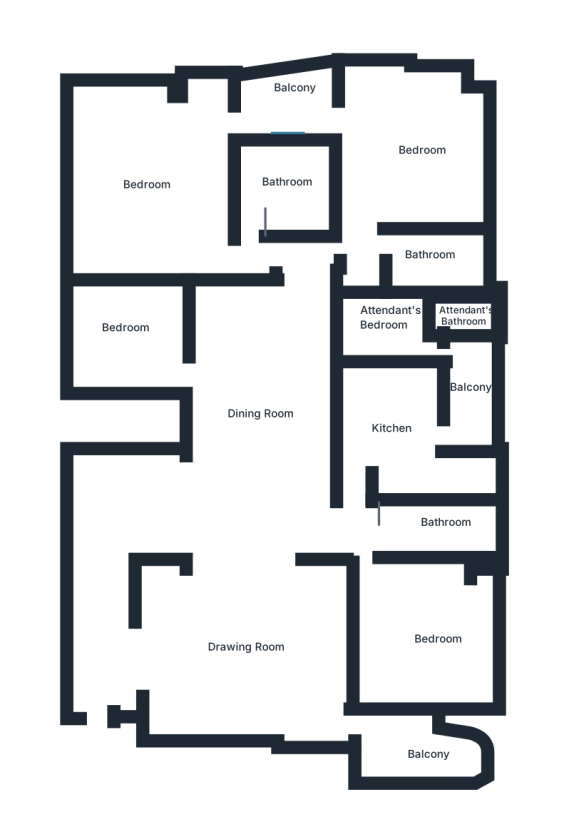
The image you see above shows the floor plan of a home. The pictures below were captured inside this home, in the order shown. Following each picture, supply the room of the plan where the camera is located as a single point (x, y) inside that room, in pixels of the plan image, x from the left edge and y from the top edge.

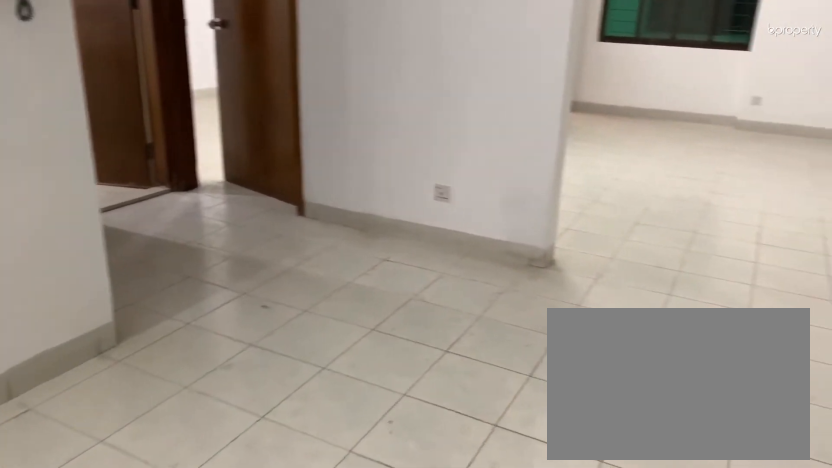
(260, 399)
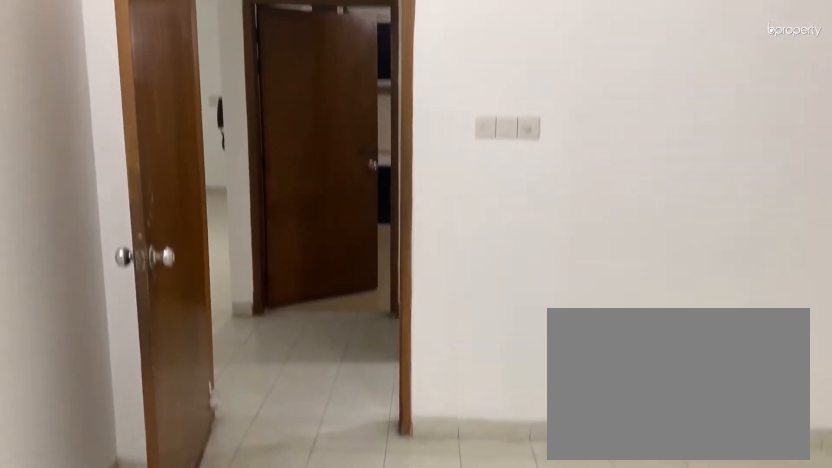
(419, 640)
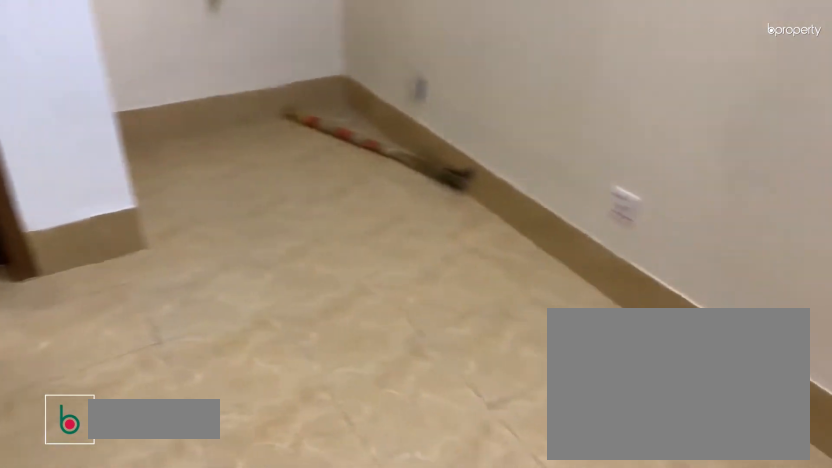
(390, 421)
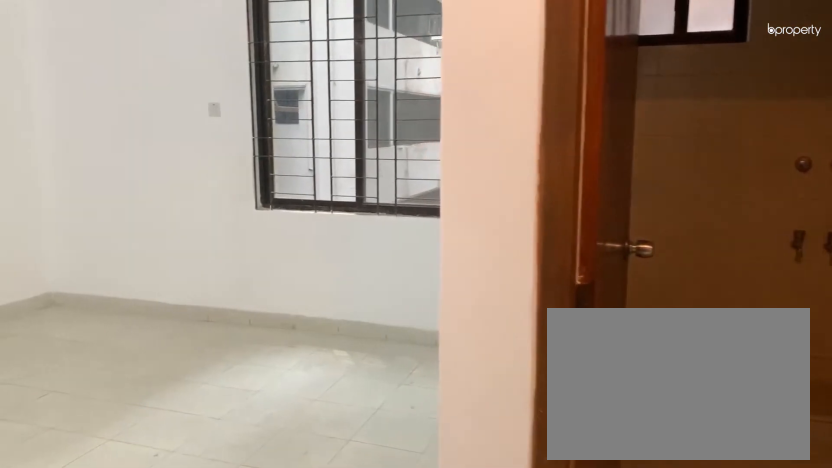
(395, 157)
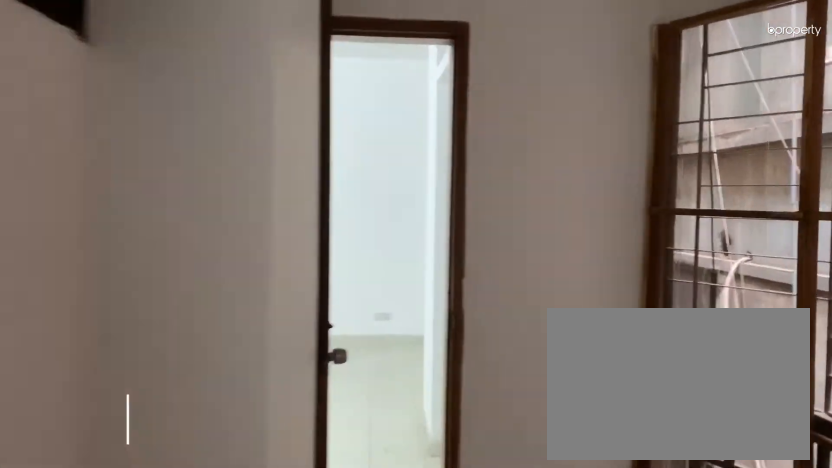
(286, 101)
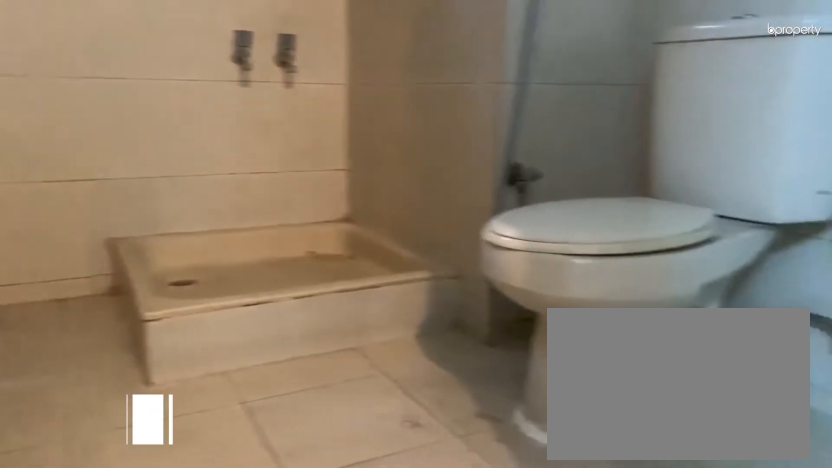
(437, 251)
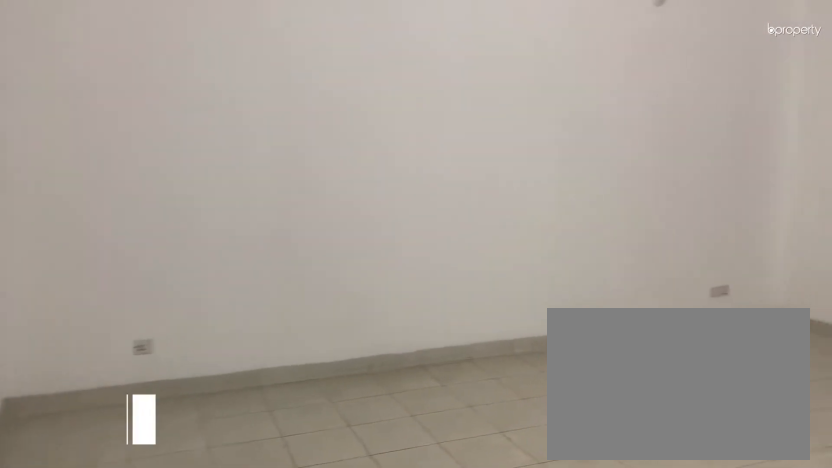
(167, 203)
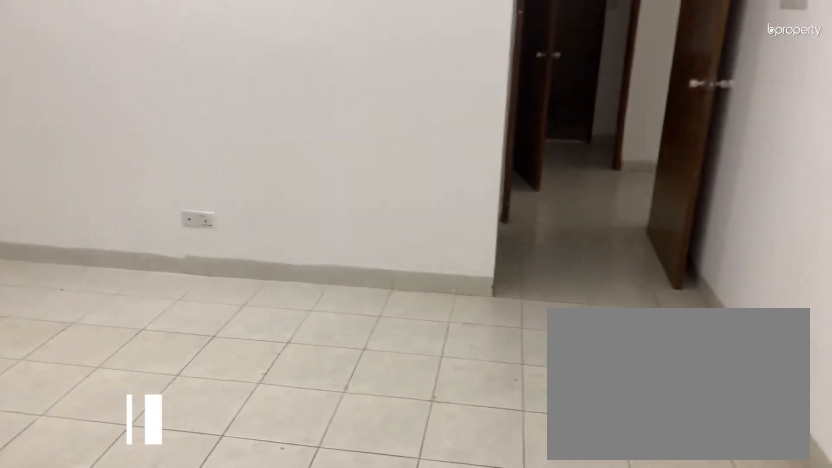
(167, 203)
